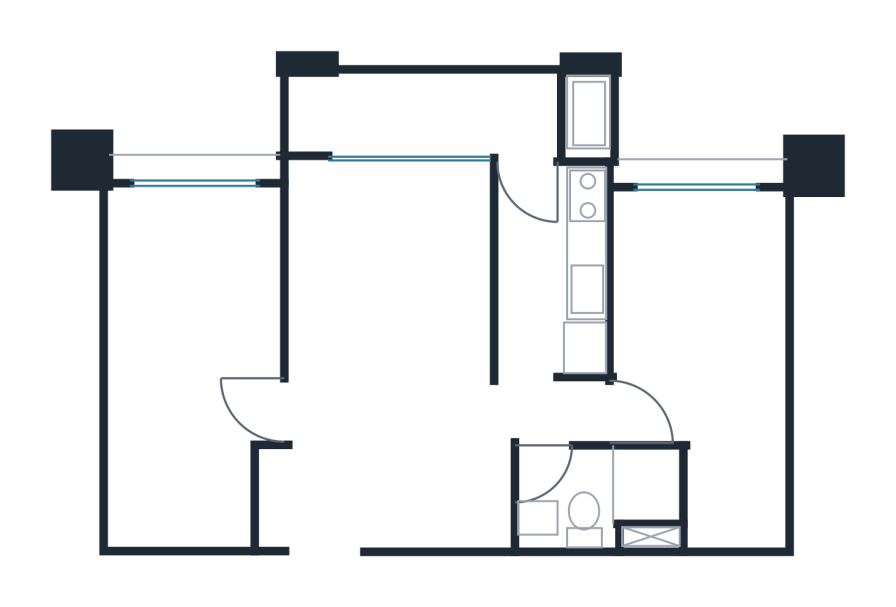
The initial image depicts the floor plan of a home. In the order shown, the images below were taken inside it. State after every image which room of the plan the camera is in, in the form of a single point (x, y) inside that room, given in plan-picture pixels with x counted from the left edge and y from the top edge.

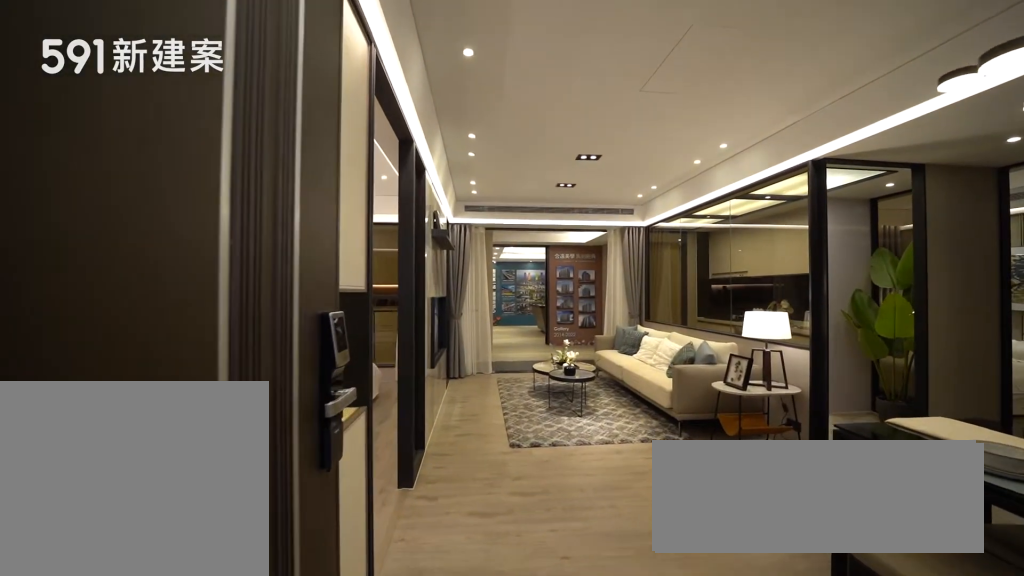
(307, 494)
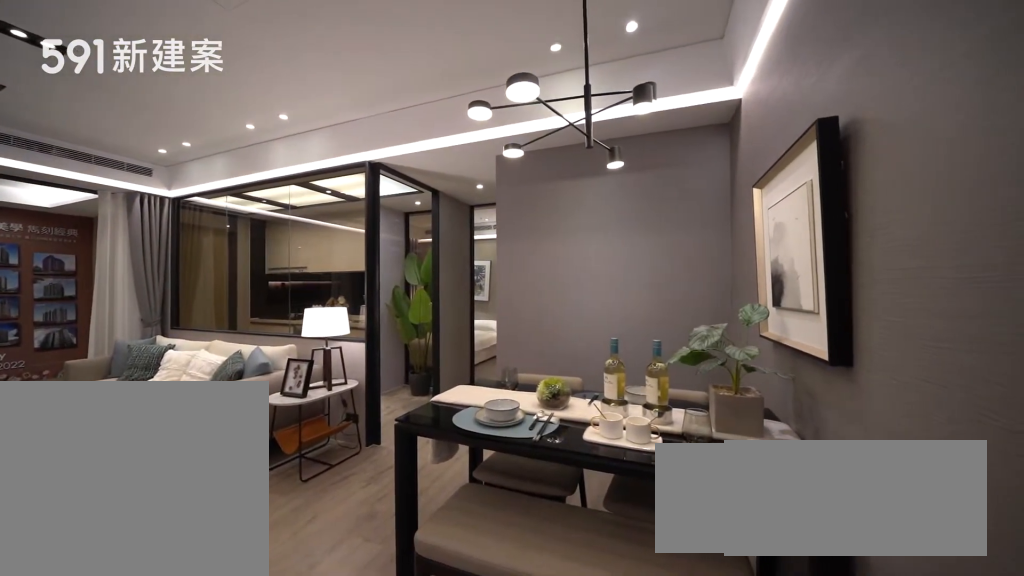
(443, 479)
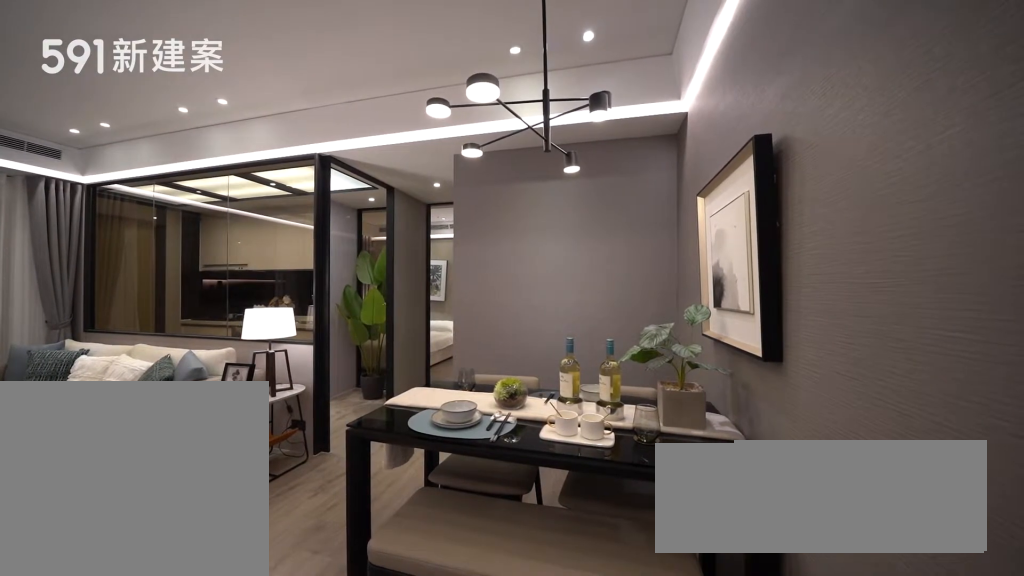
(443, 479)
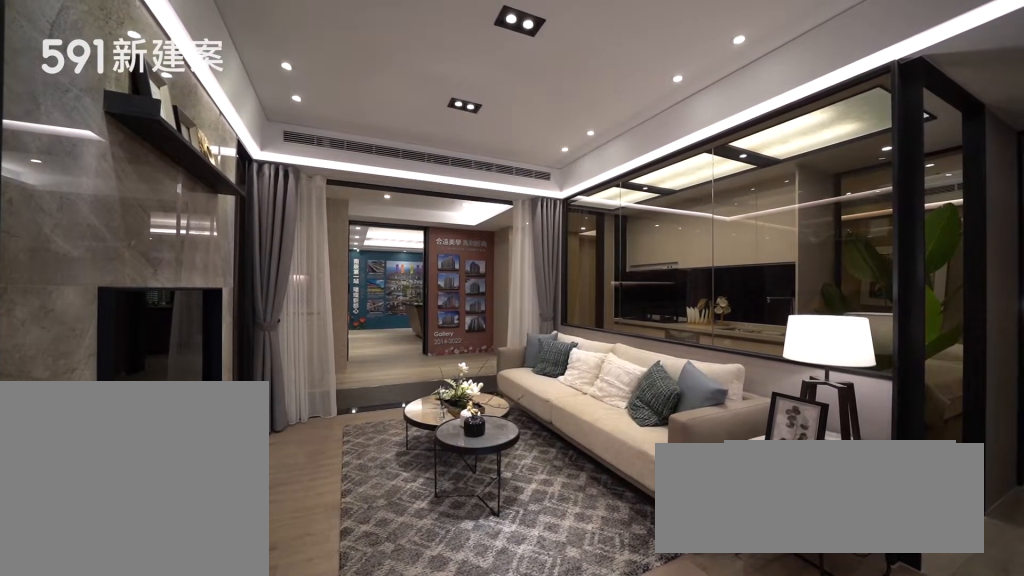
(390, 277)
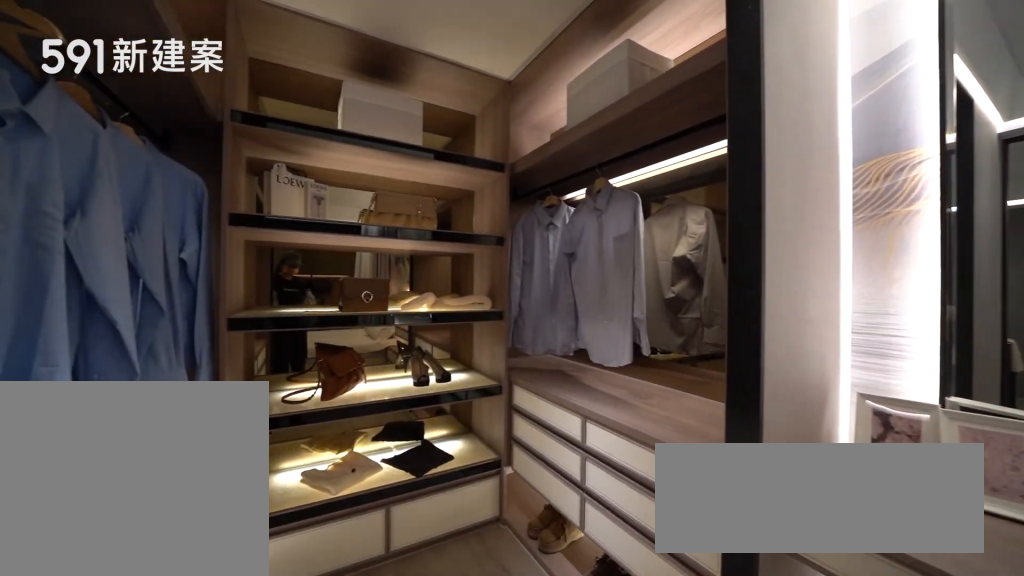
(192, 358)
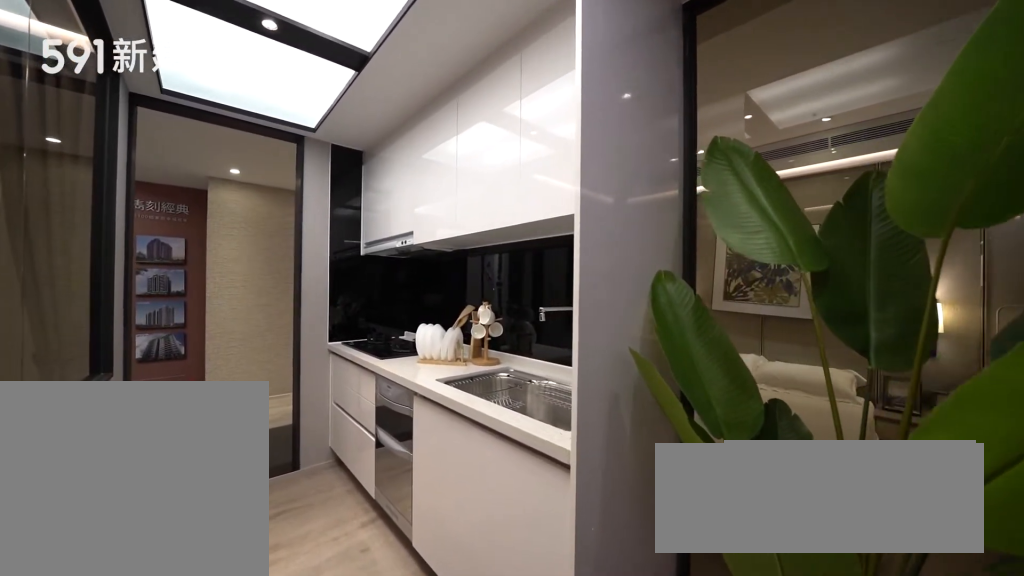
(555, 267)
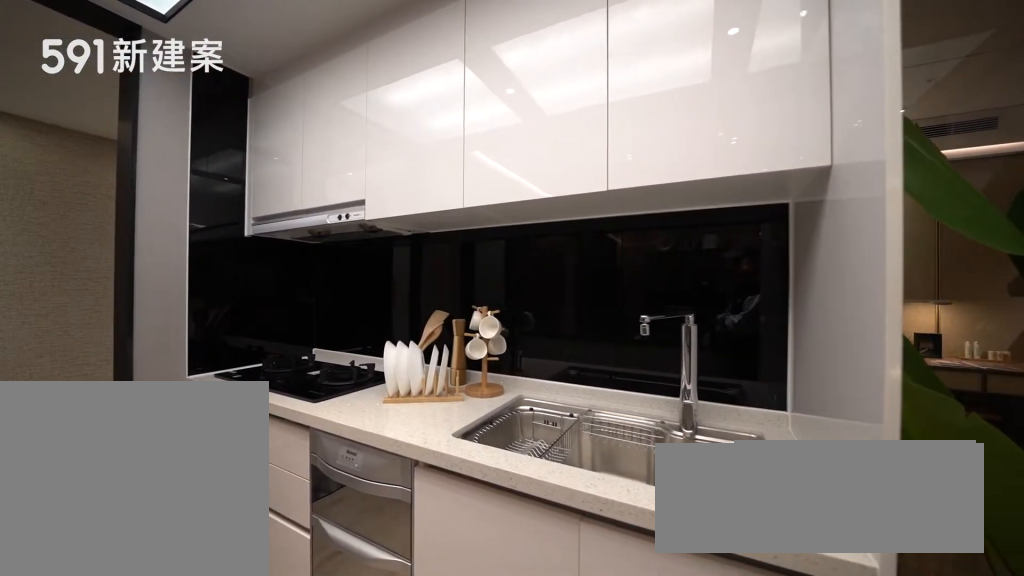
(555, 267)
